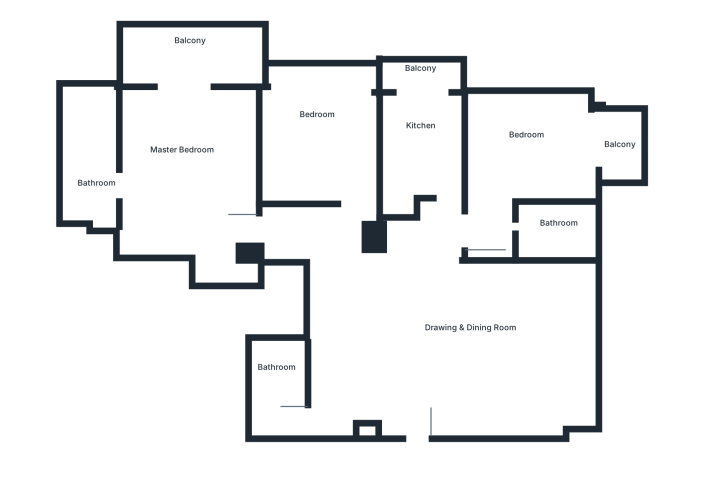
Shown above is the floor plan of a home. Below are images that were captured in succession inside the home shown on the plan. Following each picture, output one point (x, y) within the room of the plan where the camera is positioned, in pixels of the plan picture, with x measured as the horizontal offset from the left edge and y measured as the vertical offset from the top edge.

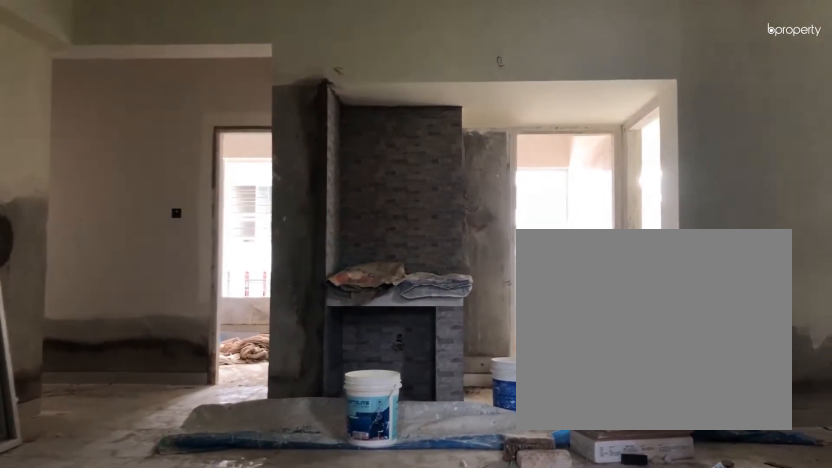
(430, 308)
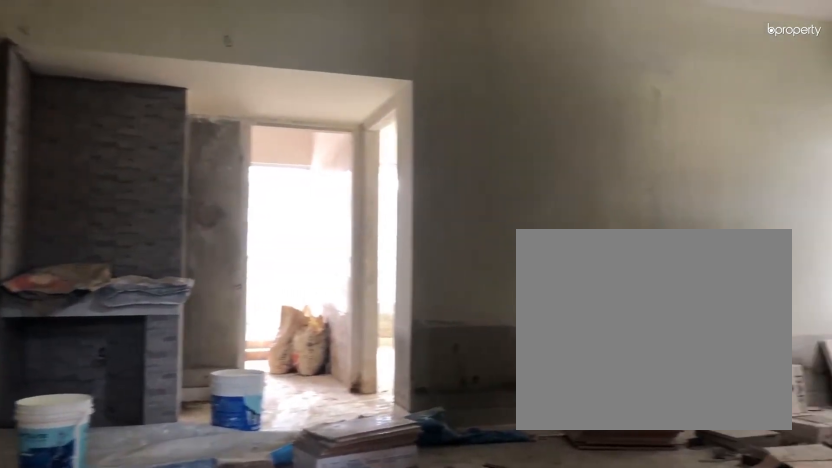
(430, 308)
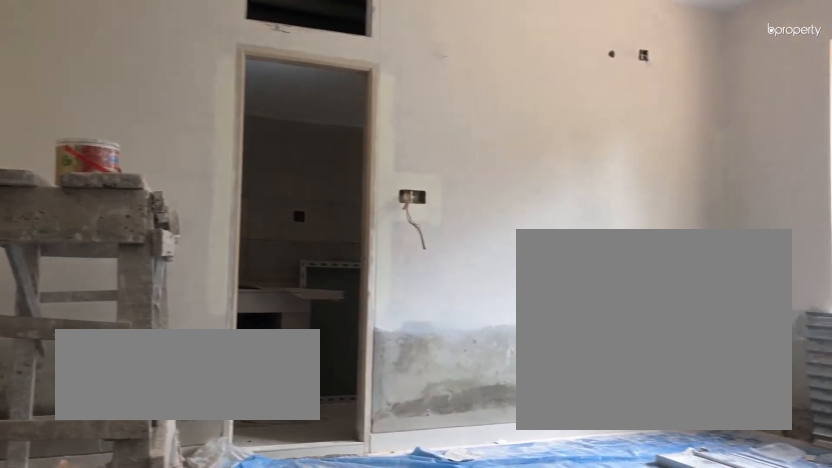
(194, 168)
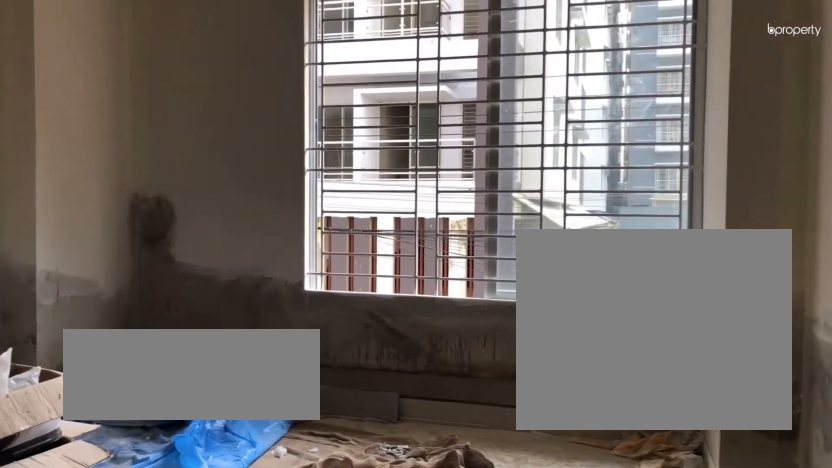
(319, 125)
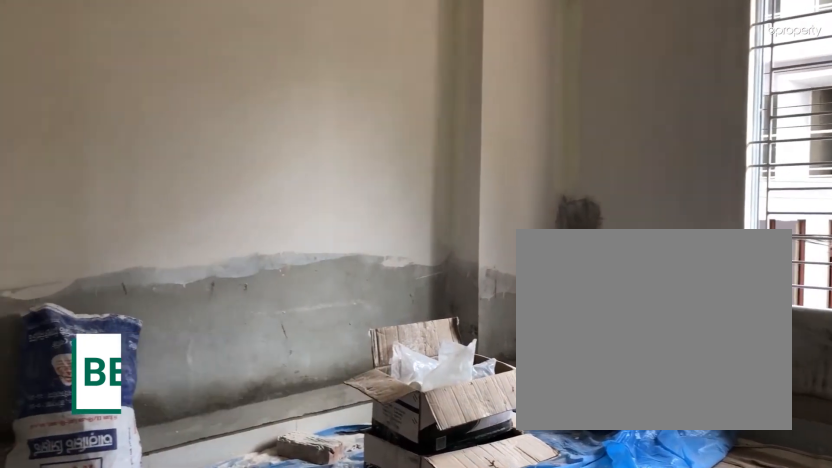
(319, 125)
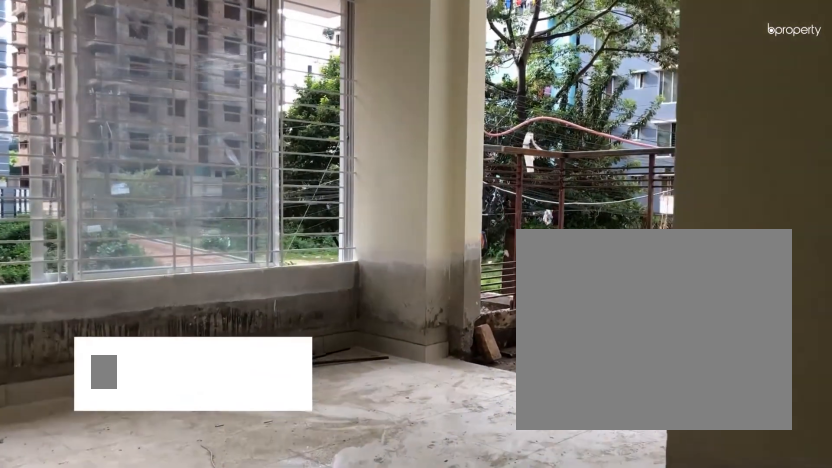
(525, 138)
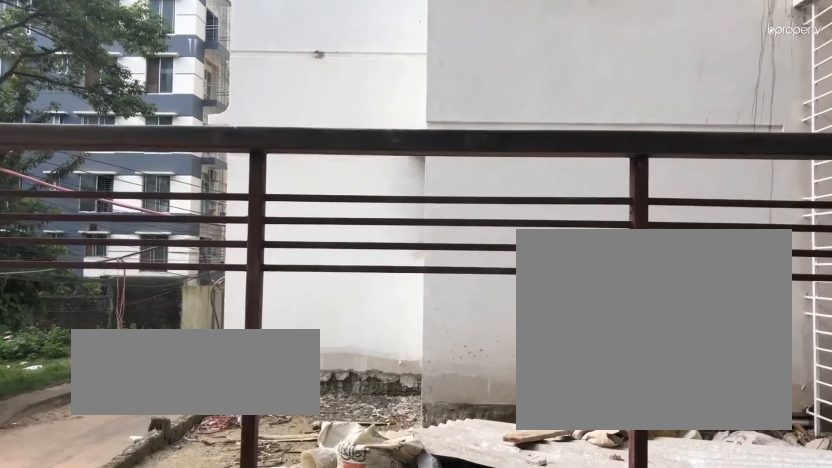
(617, 153)
